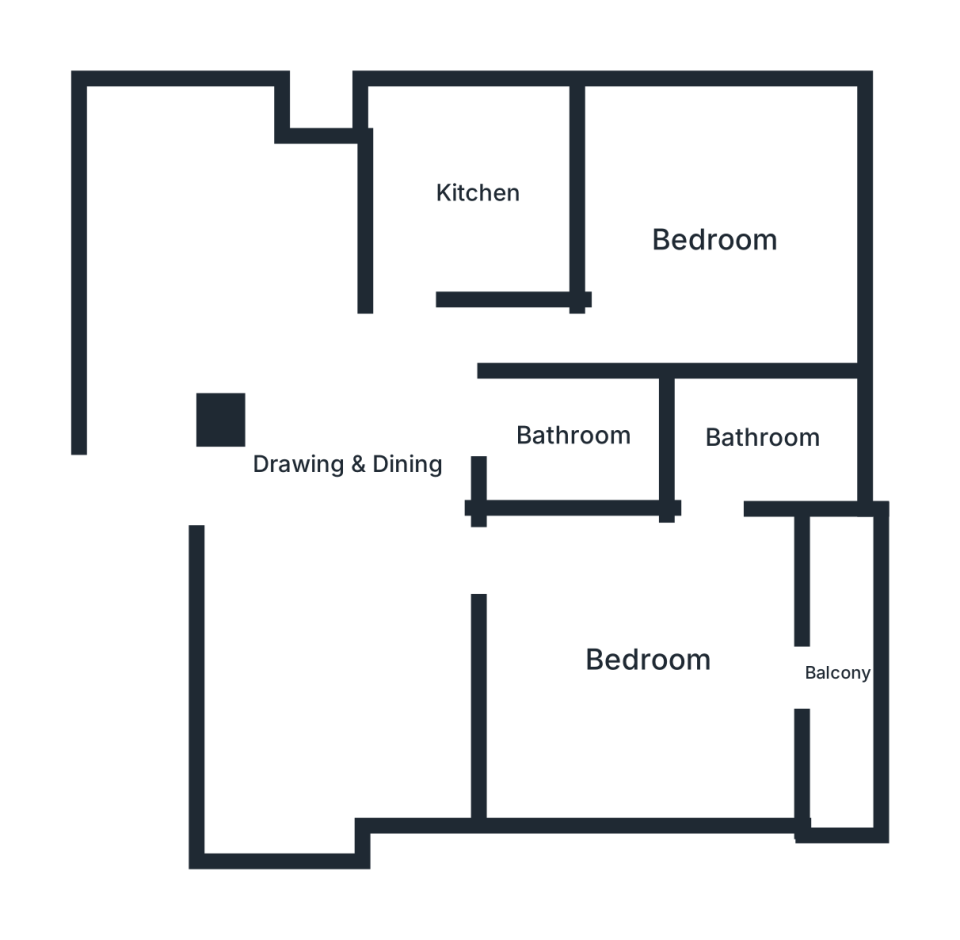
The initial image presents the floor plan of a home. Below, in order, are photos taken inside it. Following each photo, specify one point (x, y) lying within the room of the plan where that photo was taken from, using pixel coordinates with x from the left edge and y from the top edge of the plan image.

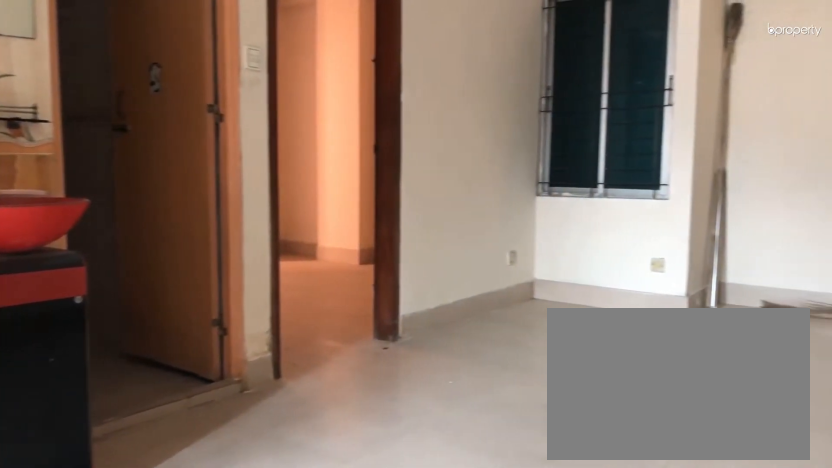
(345, 457)
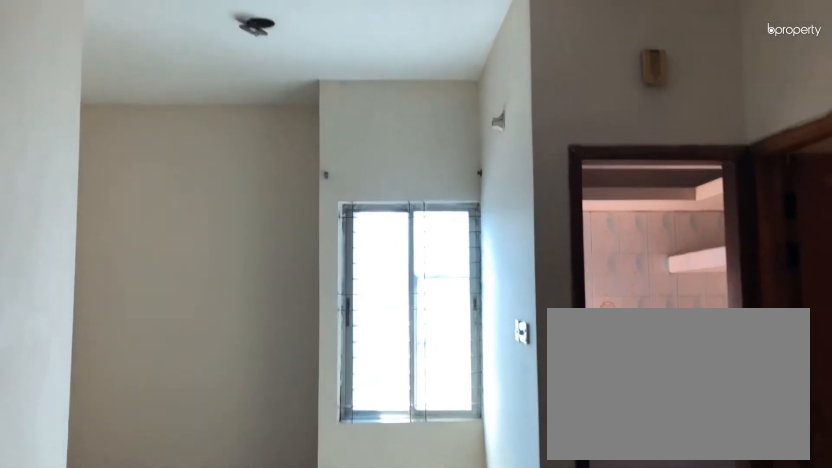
(346, 457)
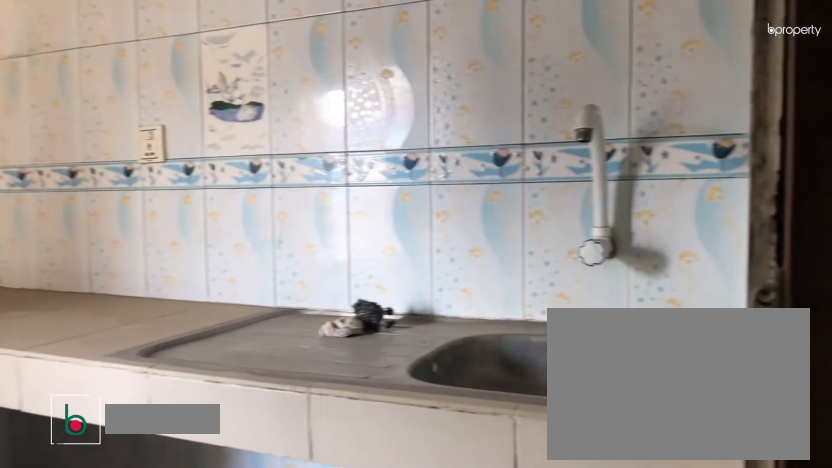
(476, 194)
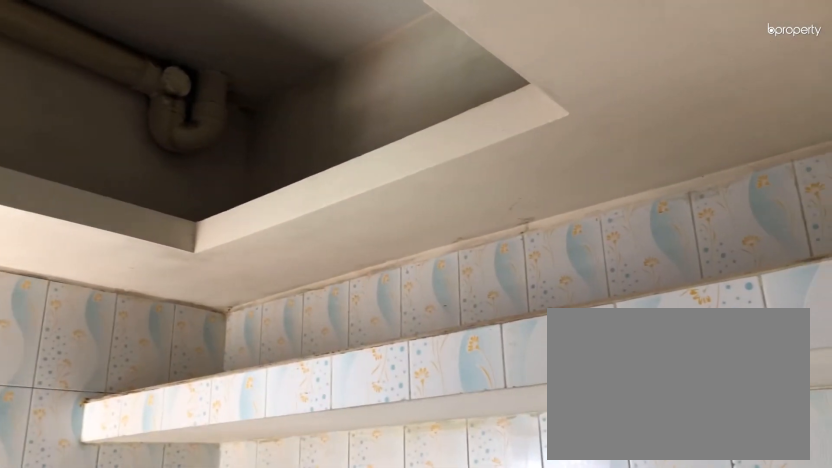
(476, 194)
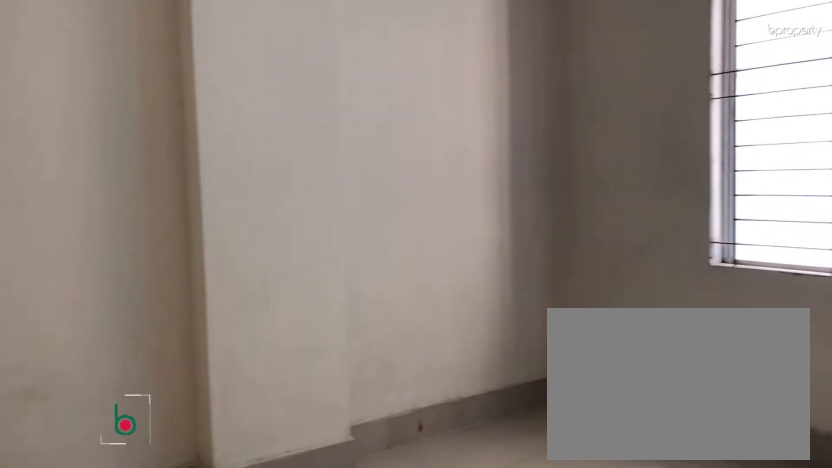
(715, 238)
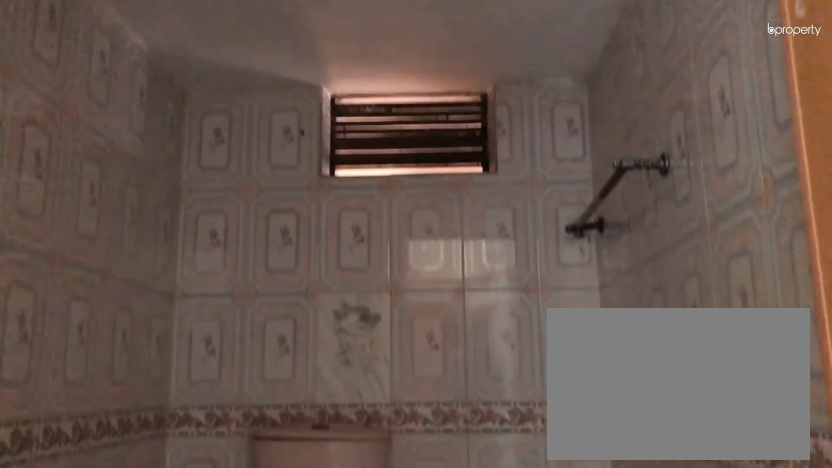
(577, 435)
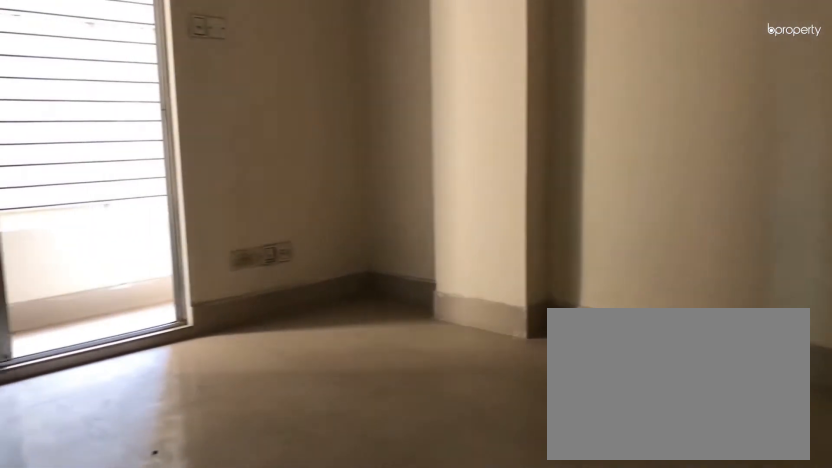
(642, 652)
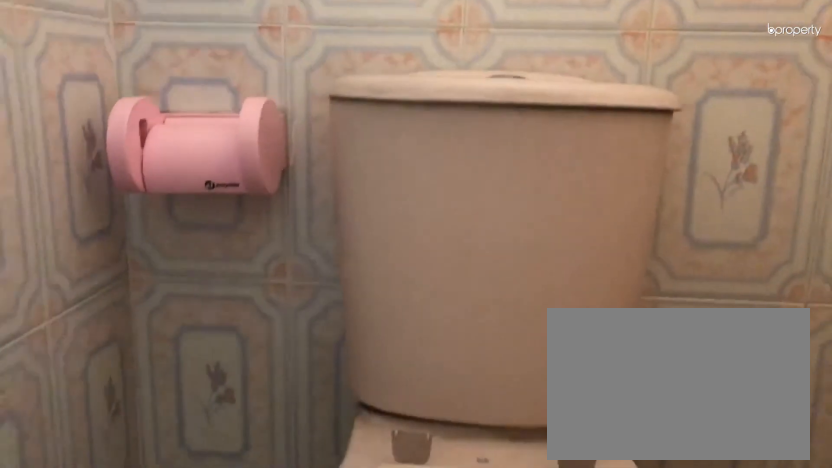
(765, 437)
